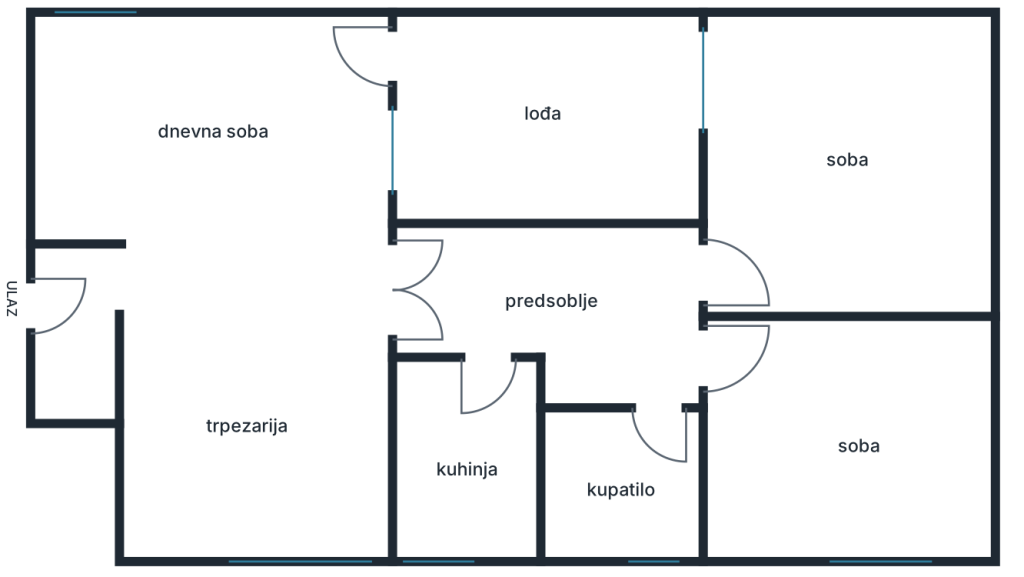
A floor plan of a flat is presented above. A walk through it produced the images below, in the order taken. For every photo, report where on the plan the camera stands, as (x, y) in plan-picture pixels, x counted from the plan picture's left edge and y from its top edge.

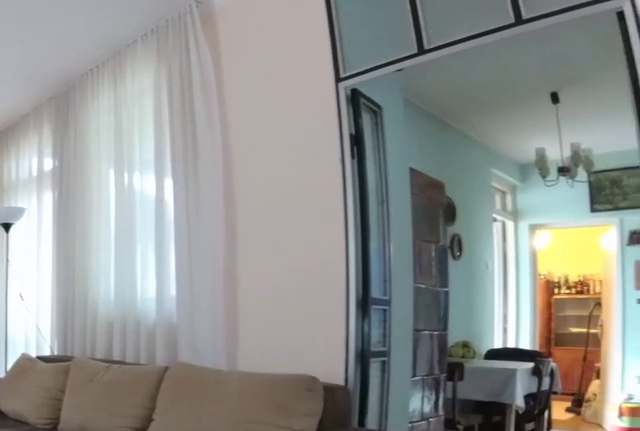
(141, 299)
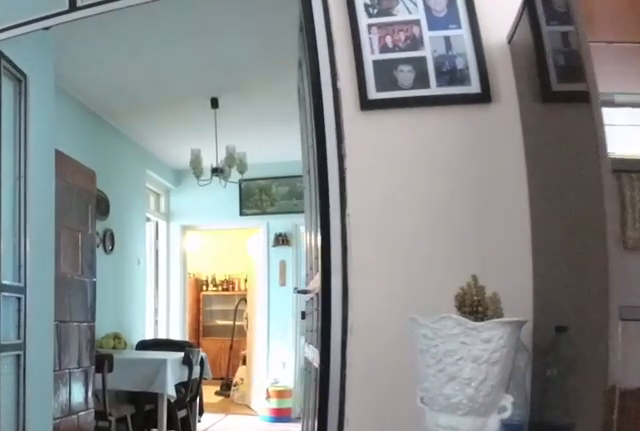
(178, 283)
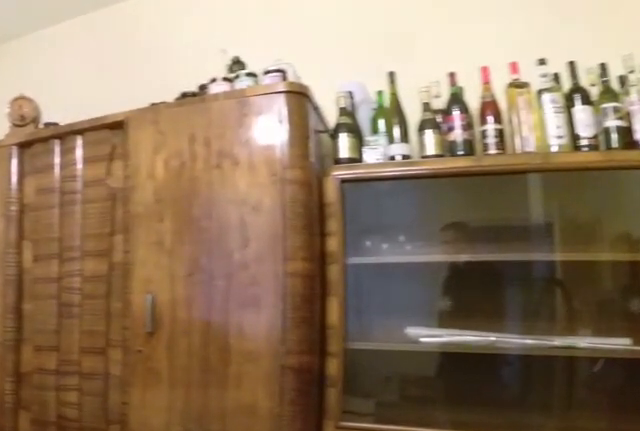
(856, 279)
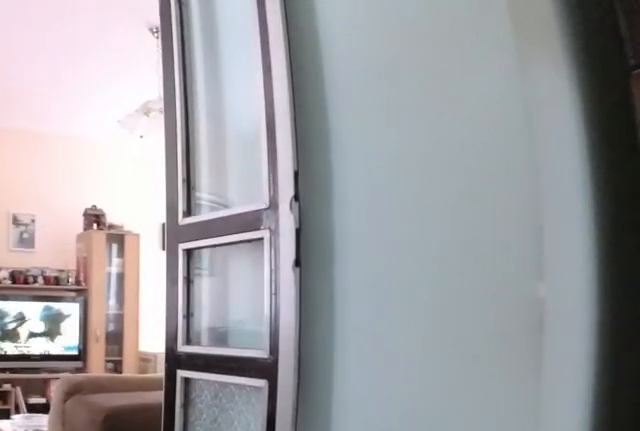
(444, 284)
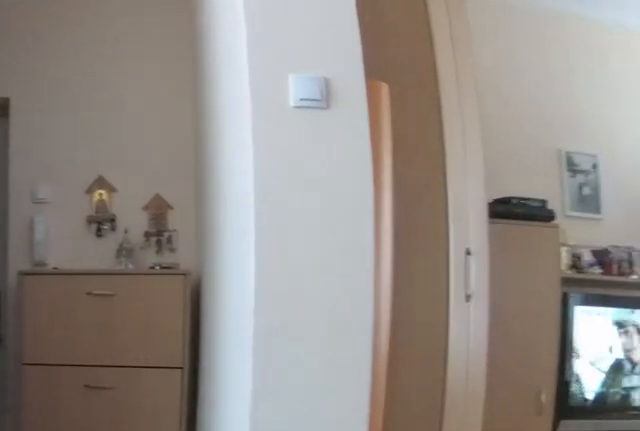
(271, 283)
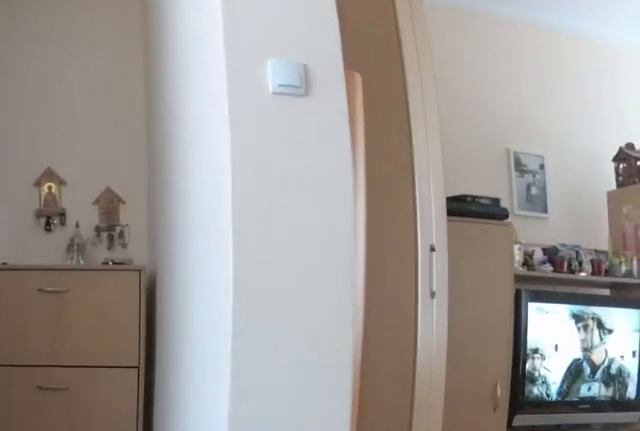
(257, 282)
